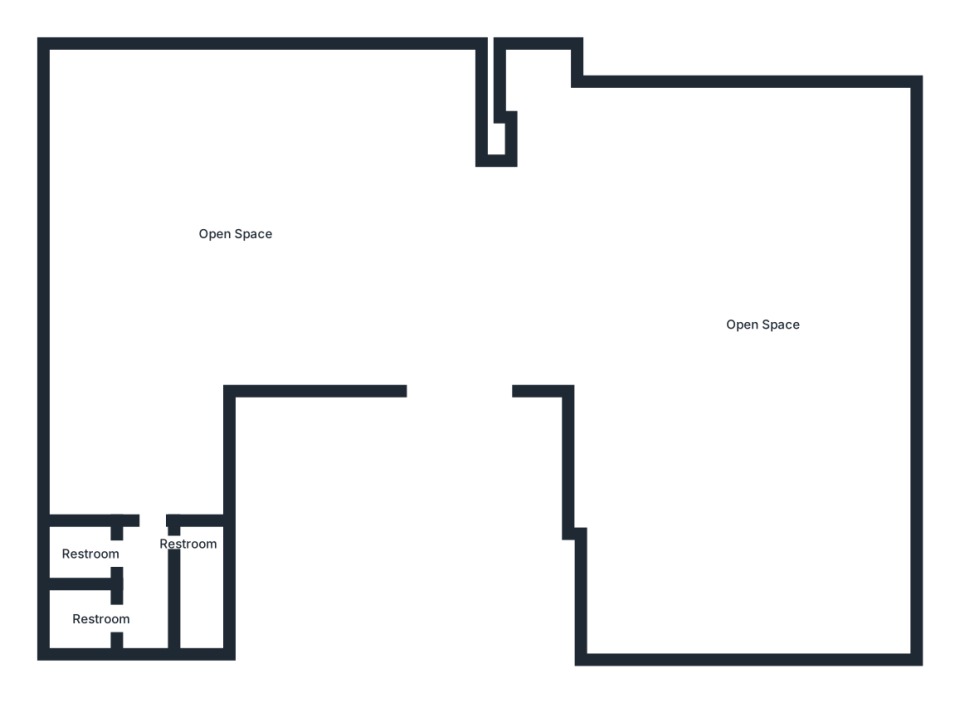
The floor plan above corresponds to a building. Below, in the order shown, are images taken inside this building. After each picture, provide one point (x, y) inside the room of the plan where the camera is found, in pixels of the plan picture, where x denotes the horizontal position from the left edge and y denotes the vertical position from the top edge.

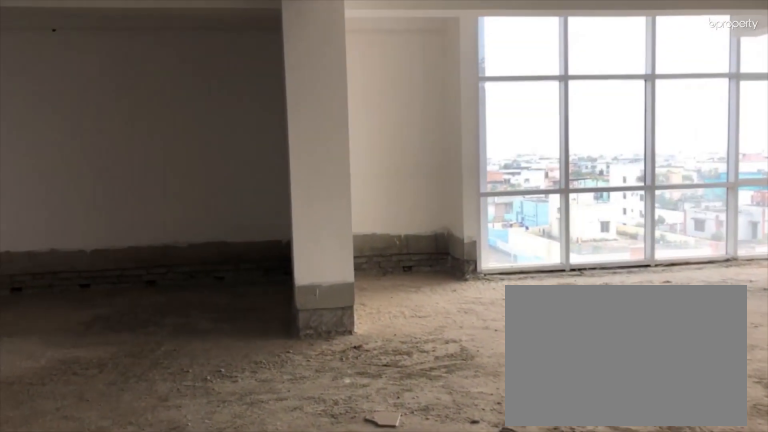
(454, 384)
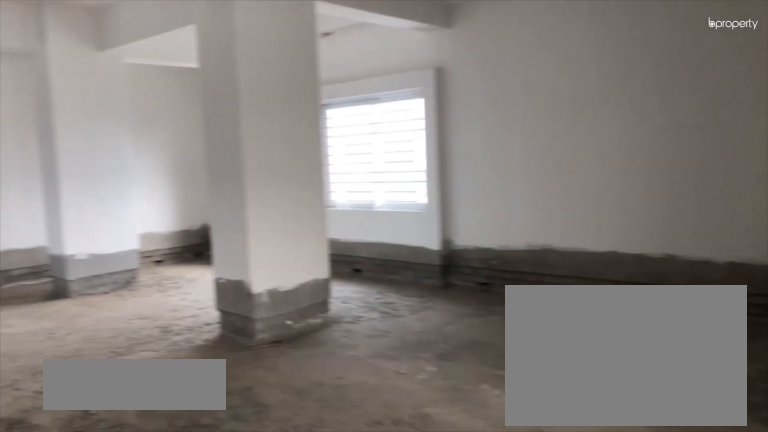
(225, 251)
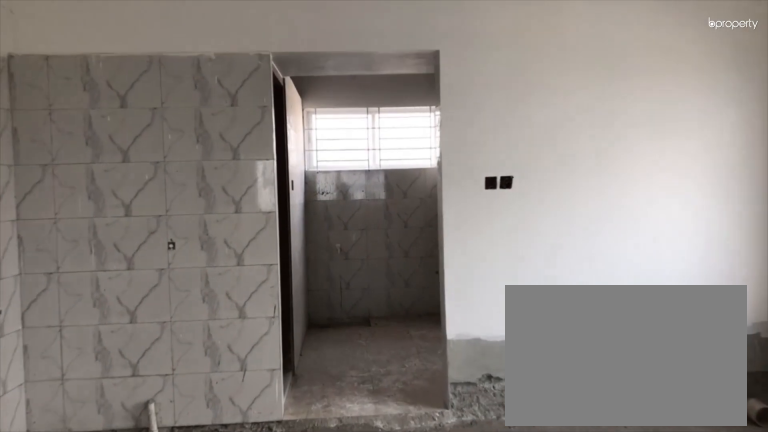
(150, 363)
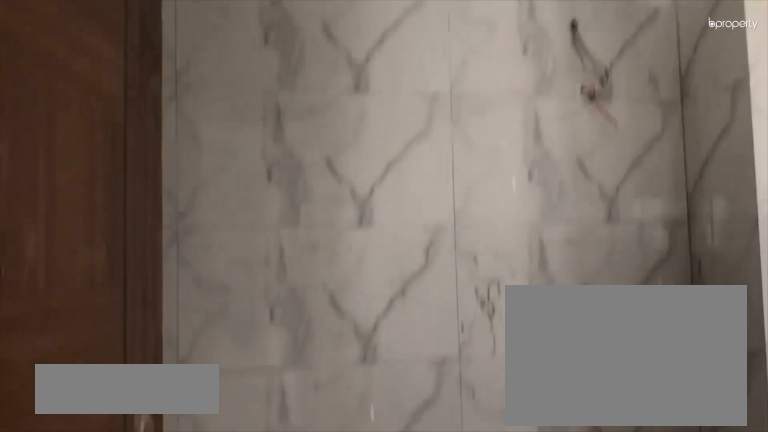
(147, 541)
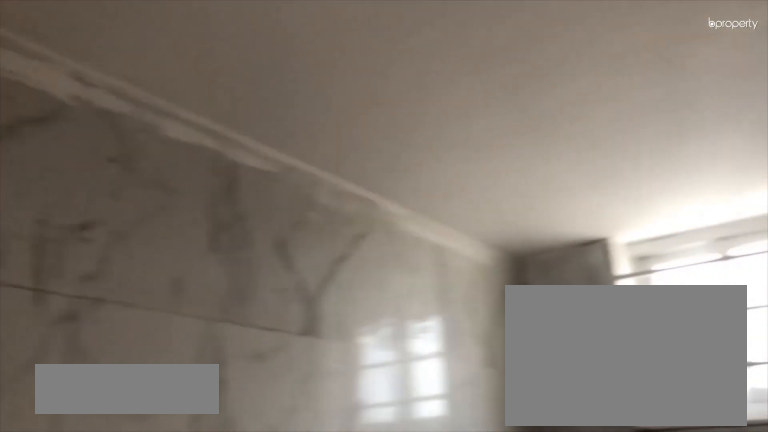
(90, 617)
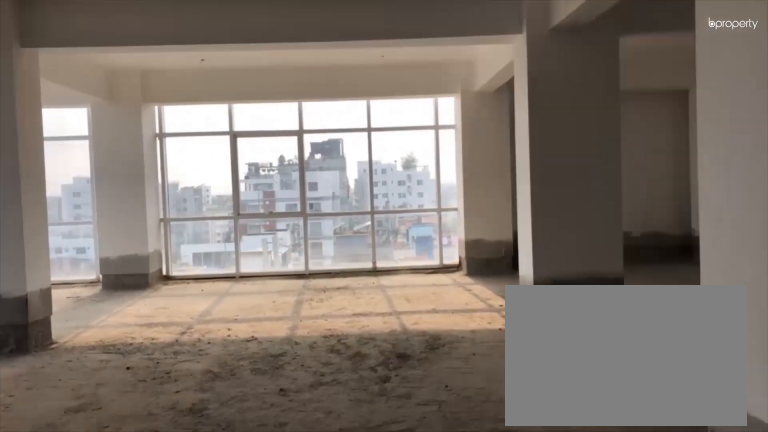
(707, 288)
